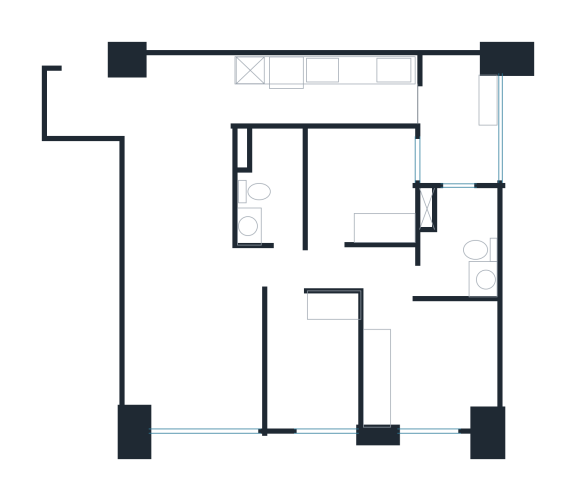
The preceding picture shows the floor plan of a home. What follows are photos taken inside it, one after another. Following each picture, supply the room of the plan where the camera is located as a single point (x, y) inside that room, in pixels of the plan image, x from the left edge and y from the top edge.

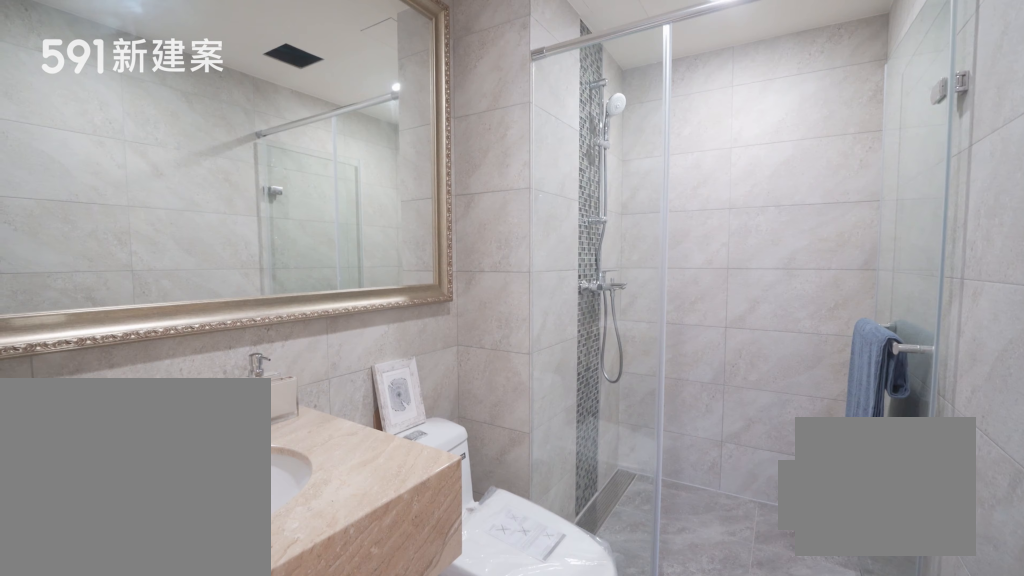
(271, 185)
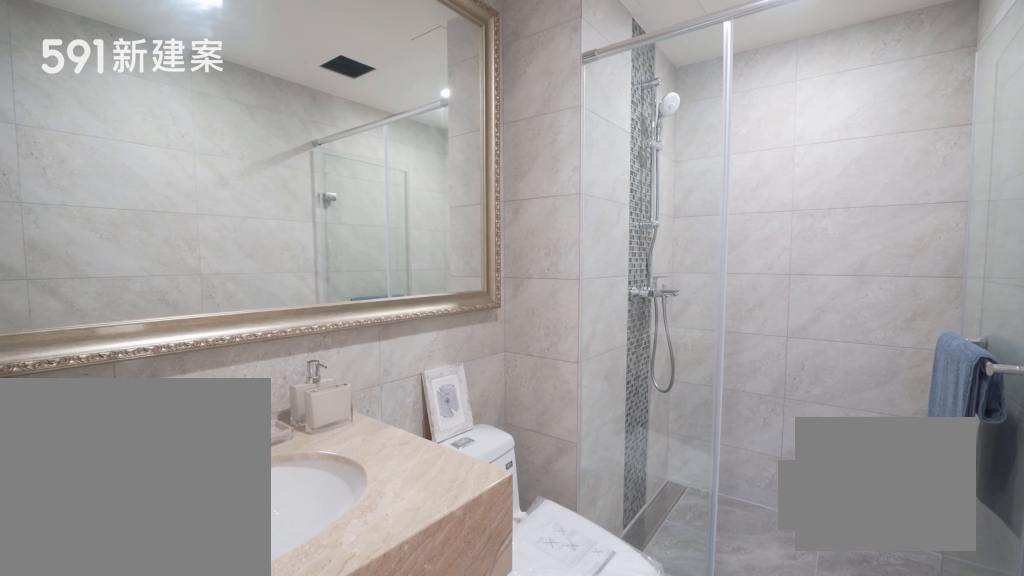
(271, 185)
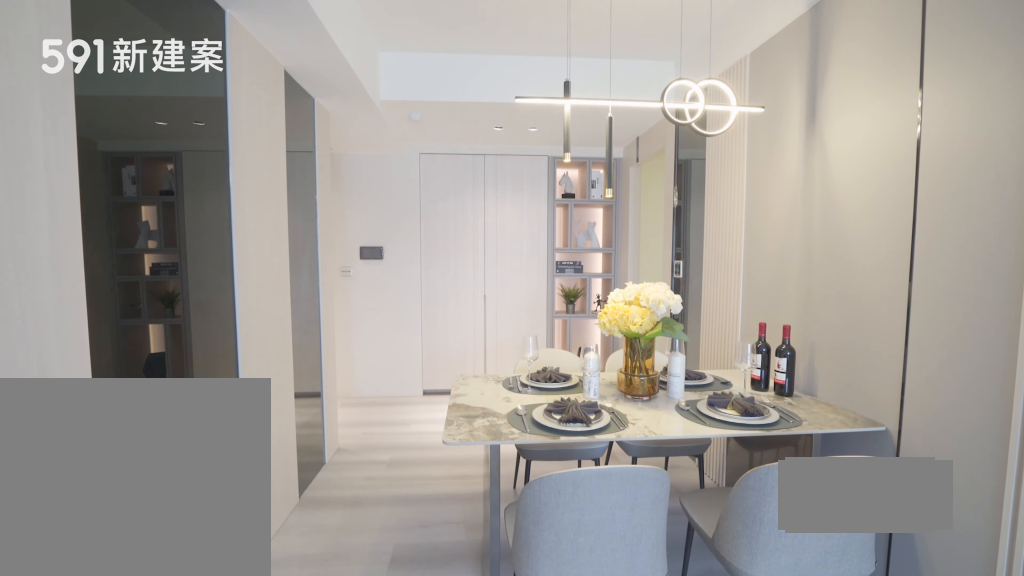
(182, 181)
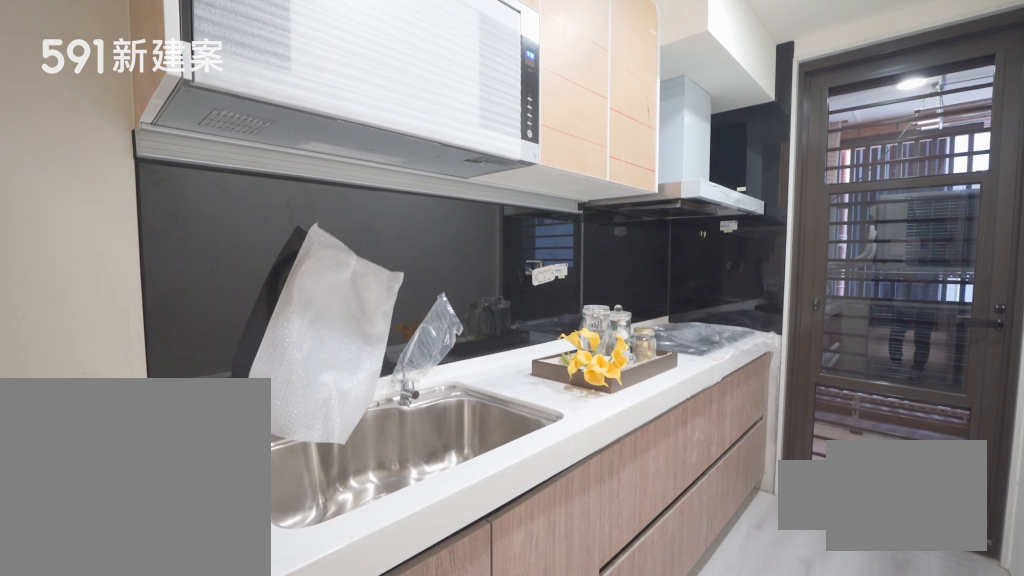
(325, 89)
